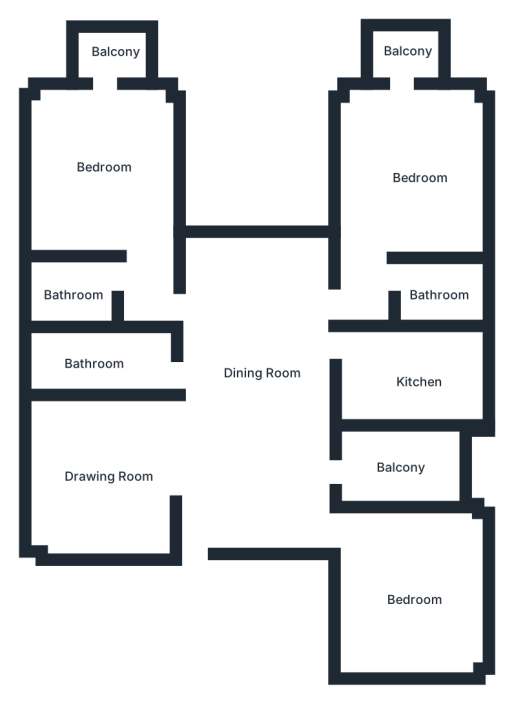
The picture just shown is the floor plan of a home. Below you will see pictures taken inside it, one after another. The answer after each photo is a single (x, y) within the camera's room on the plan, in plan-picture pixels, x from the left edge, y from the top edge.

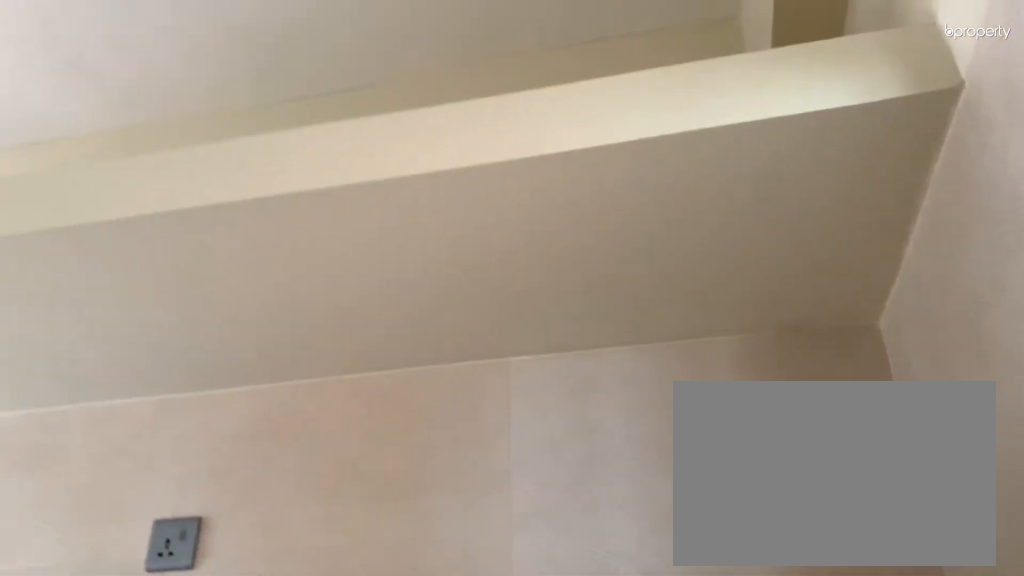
(400, 371)
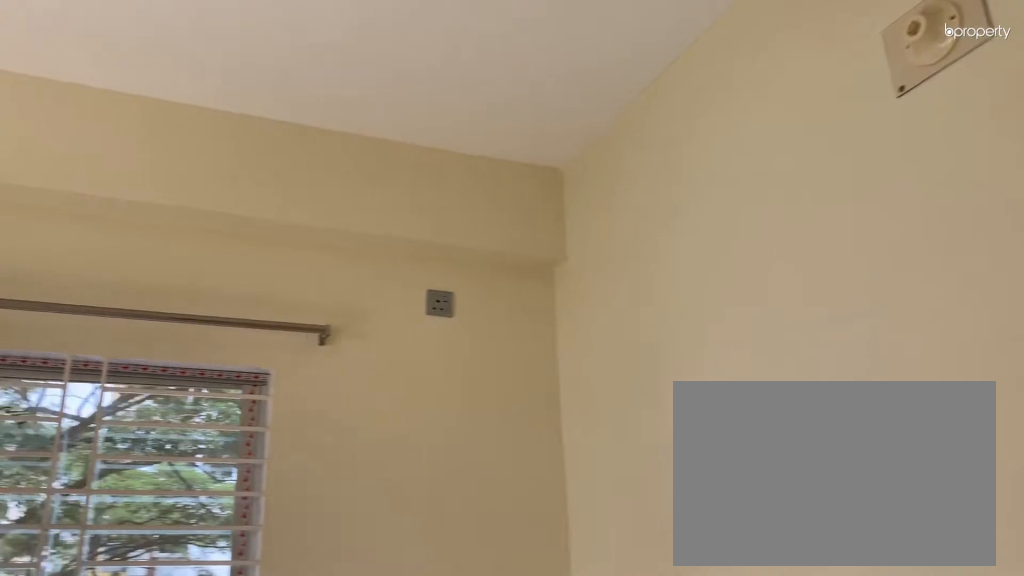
(408, 171)
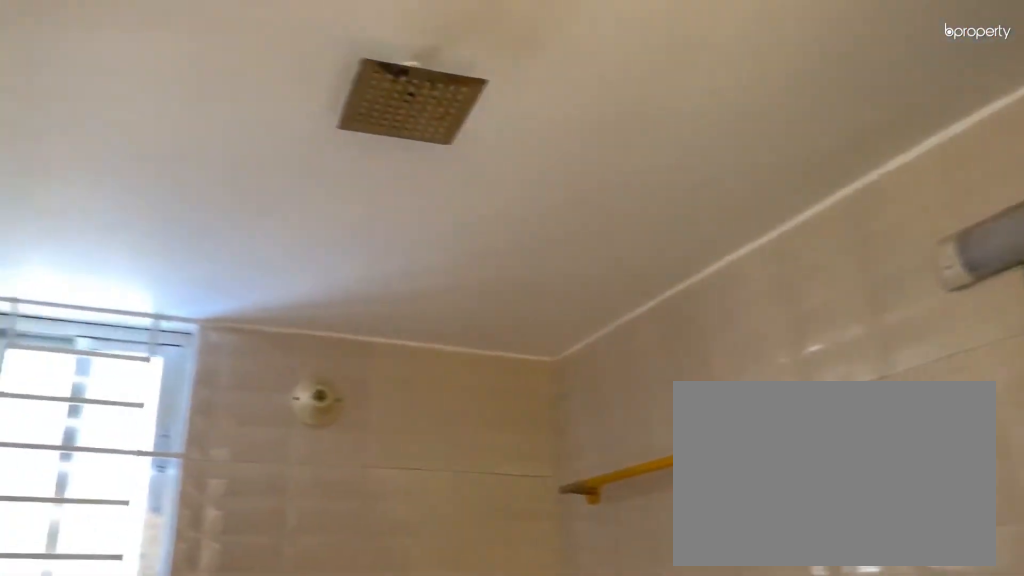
(431, 294)
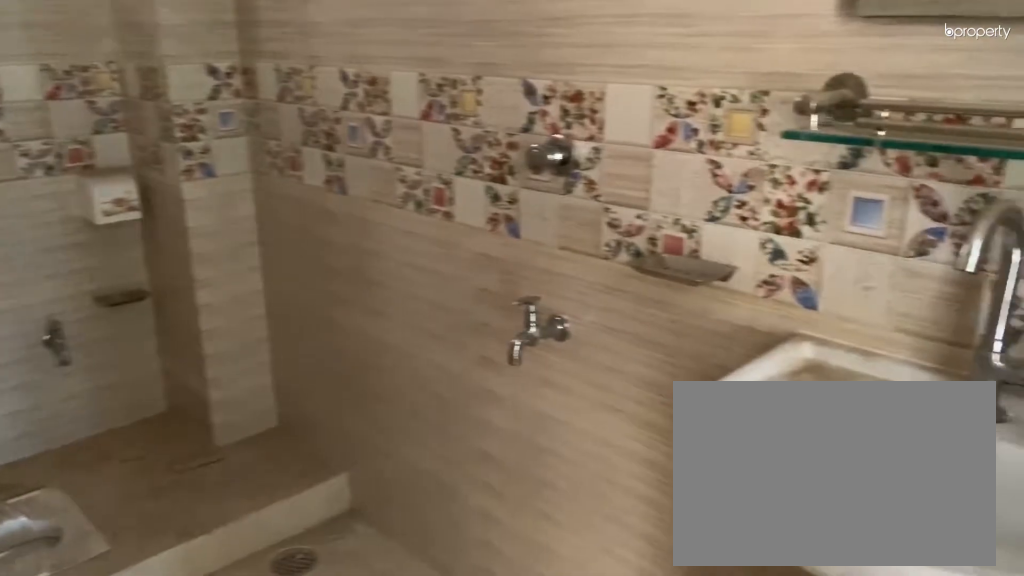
(91, 361)
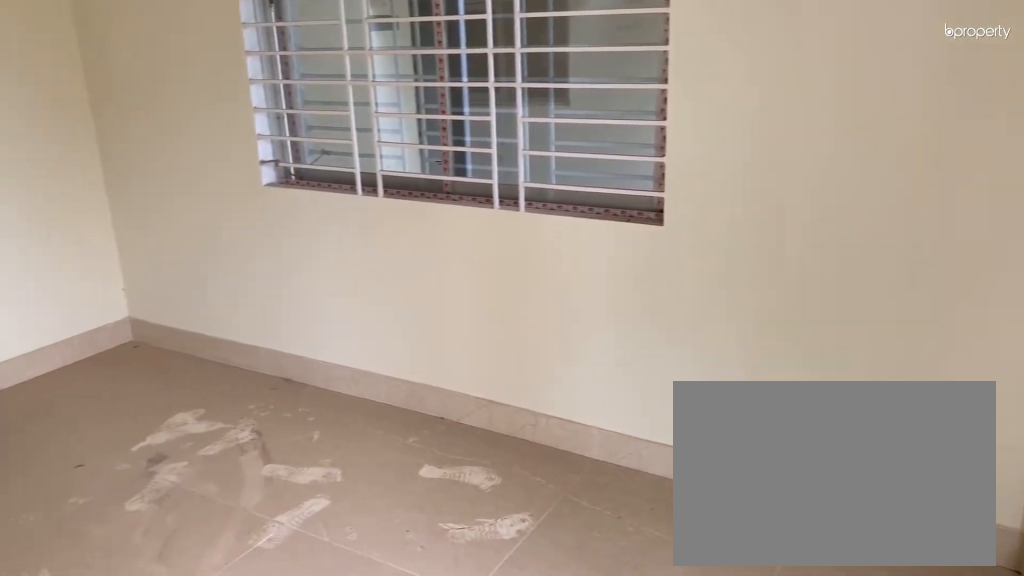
(94, 171)
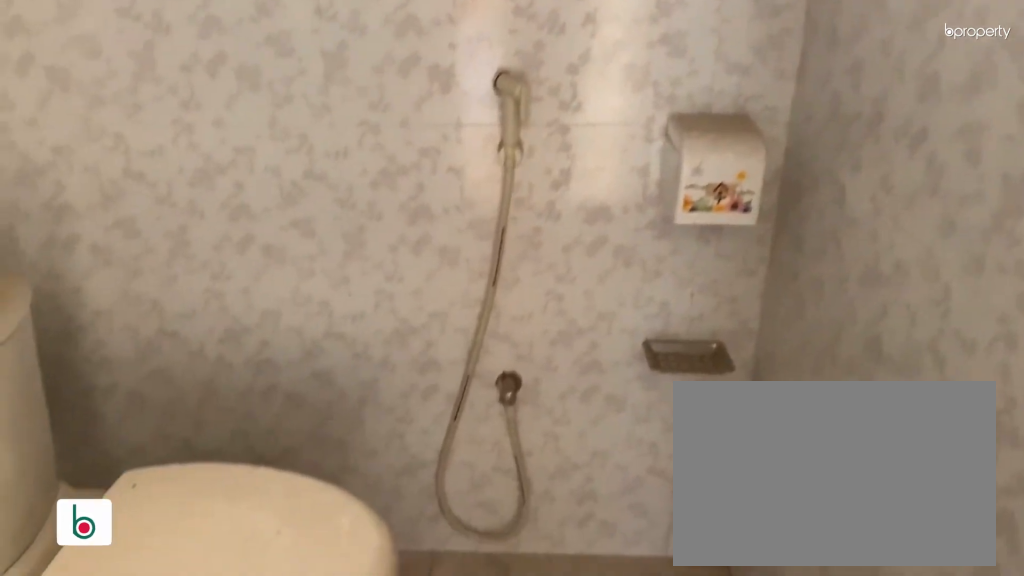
(71, 299)
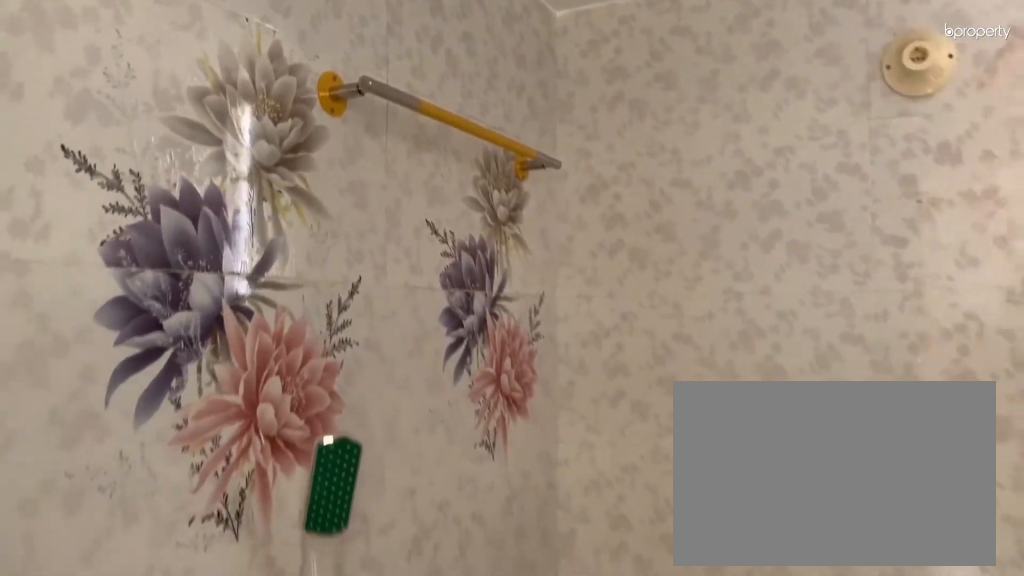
(71, 298)
